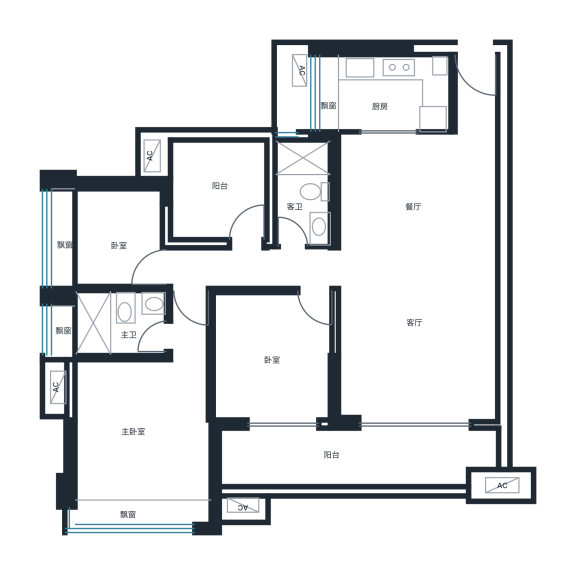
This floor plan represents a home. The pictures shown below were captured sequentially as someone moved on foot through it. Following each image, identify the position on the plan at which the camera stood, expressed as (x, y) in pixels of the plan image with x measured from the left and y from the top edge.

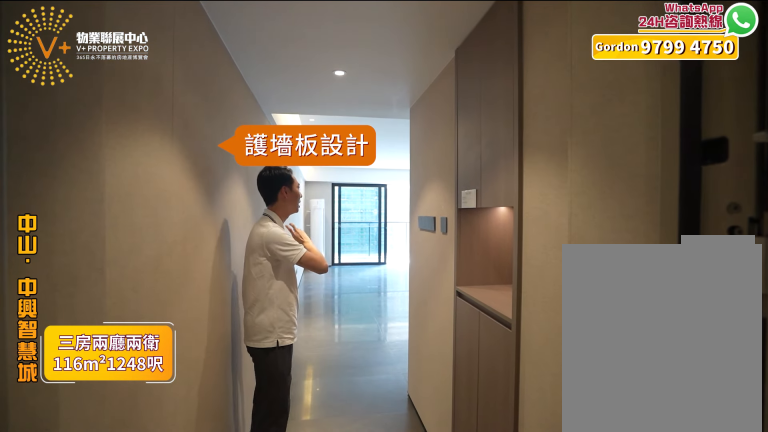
(471, 78)
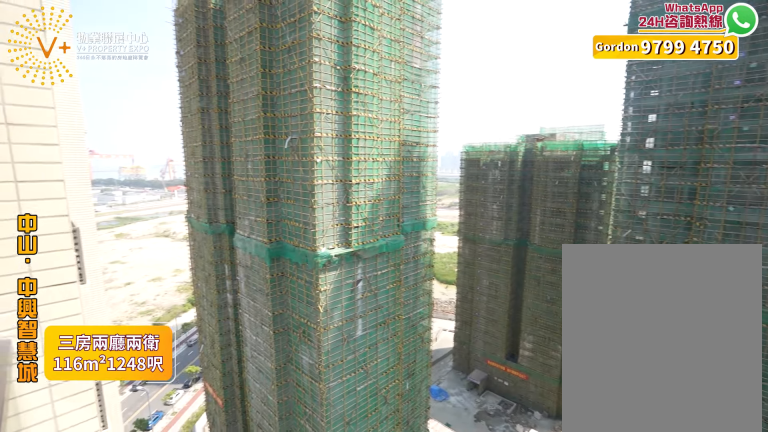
(405, 438)
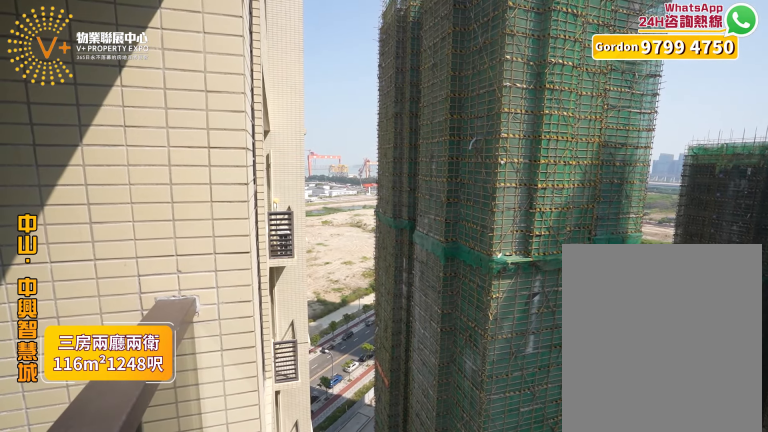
(408, 437)
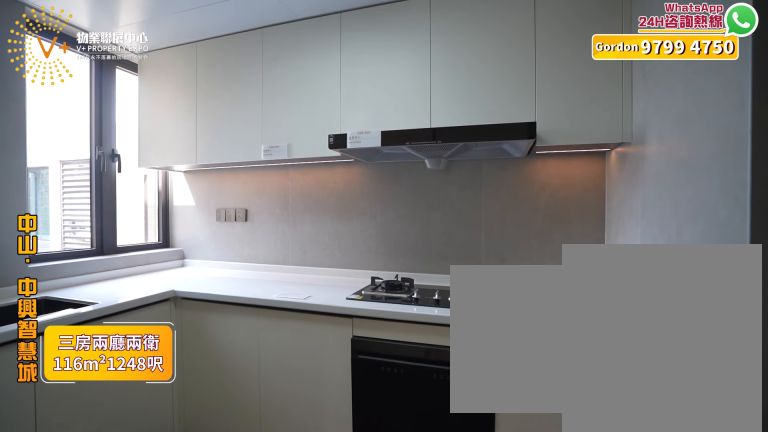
(390, 93)
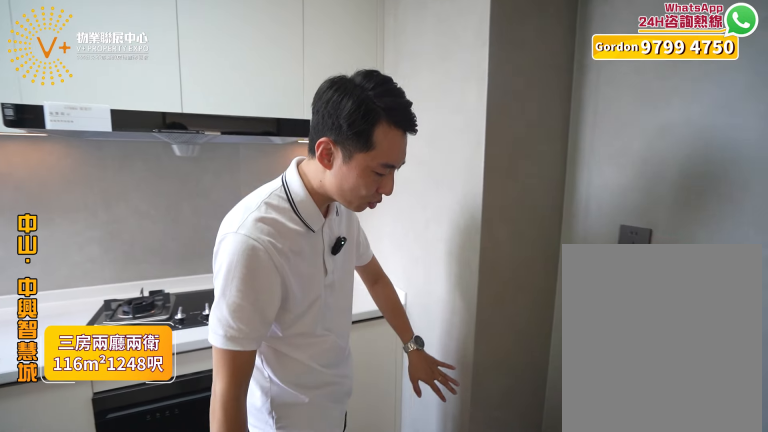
(394, 98)
